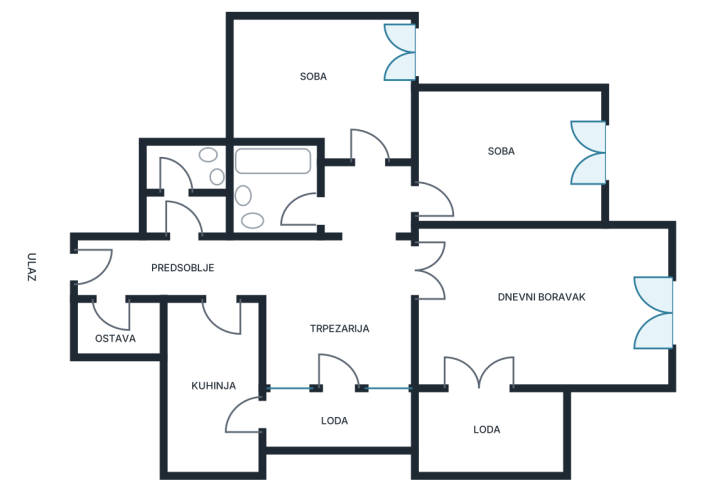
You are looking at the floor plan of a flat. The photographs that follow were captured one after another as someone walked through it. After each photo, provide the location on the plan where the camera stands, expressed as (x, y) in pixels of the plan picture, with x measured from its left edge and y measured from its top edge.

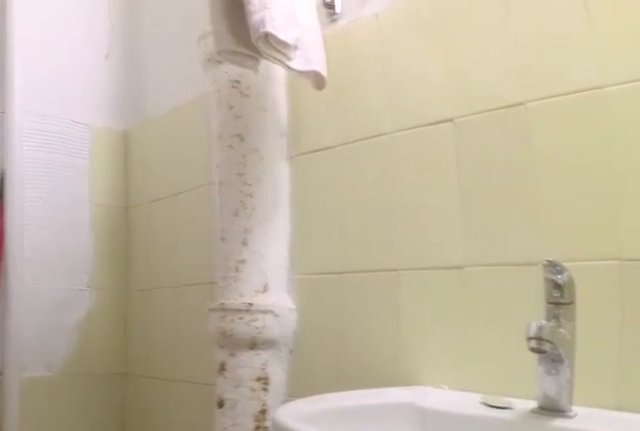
(189, 204)
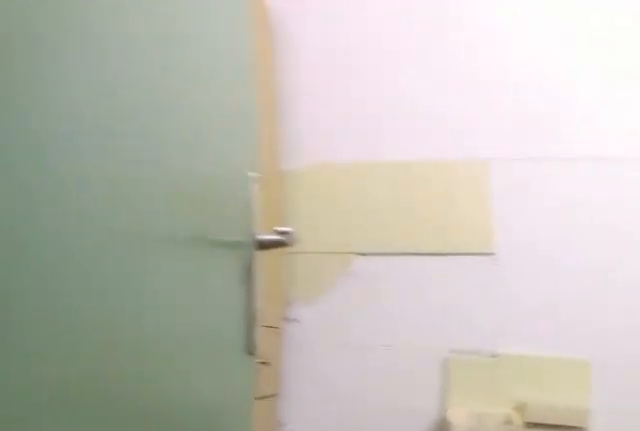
(199, 195)
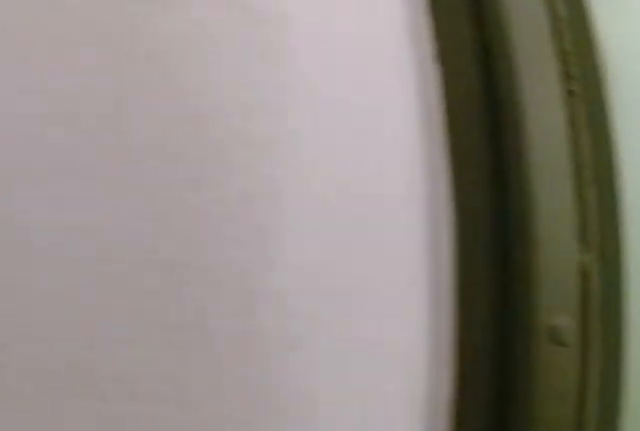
(201, 186)
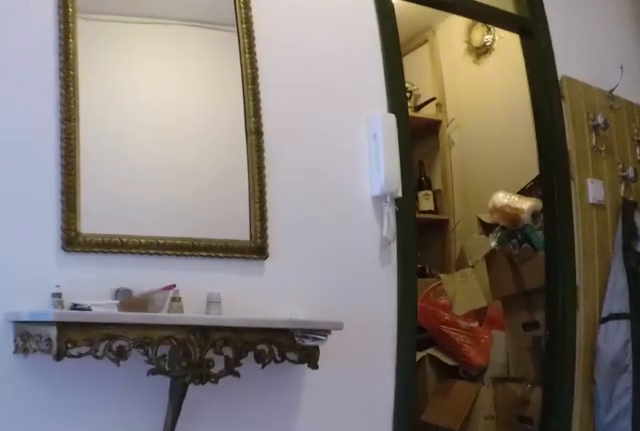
(184, 232)
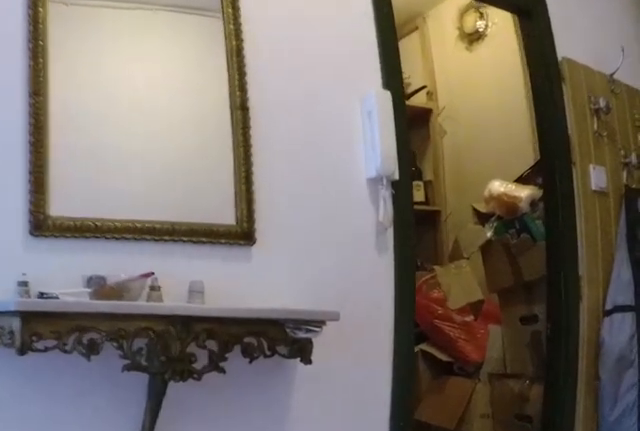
(184, 241)
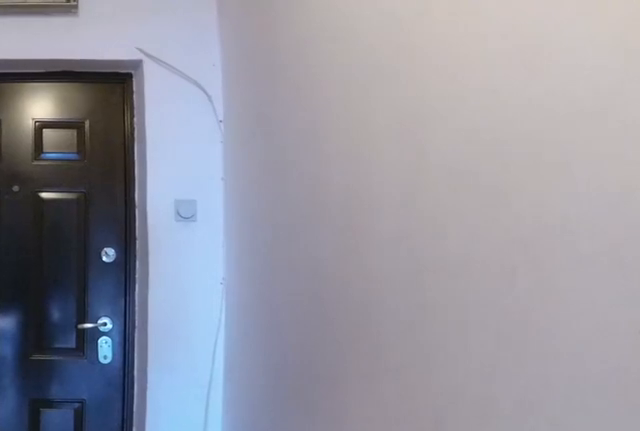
(201, 269)
